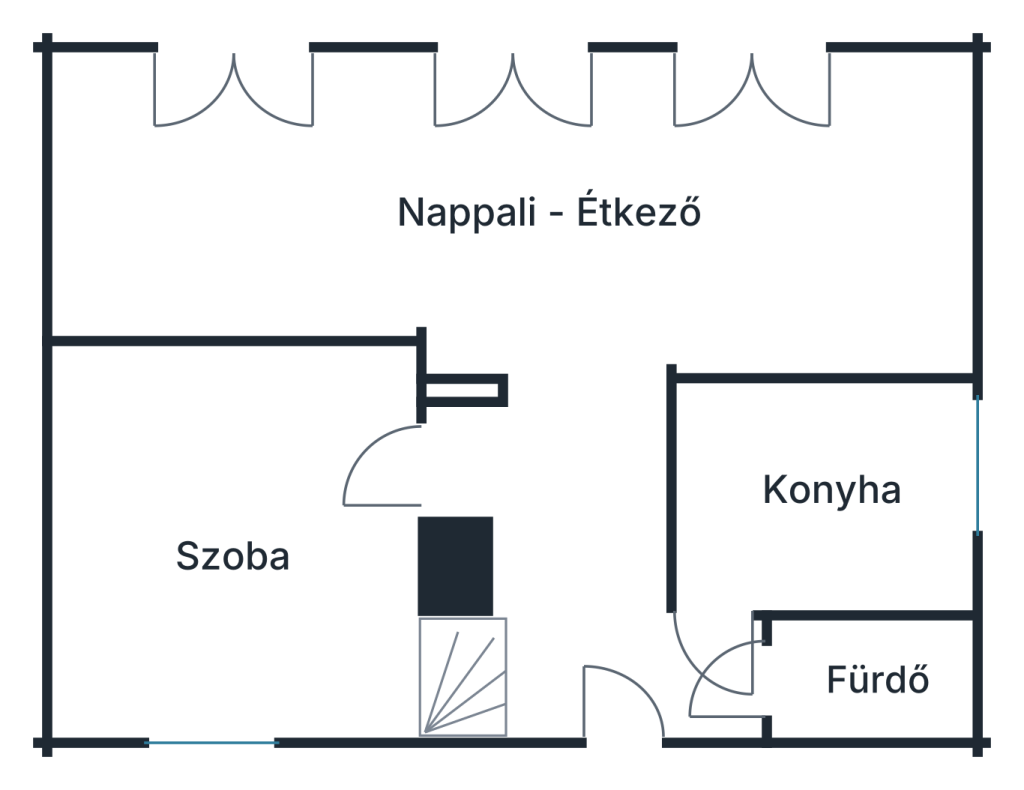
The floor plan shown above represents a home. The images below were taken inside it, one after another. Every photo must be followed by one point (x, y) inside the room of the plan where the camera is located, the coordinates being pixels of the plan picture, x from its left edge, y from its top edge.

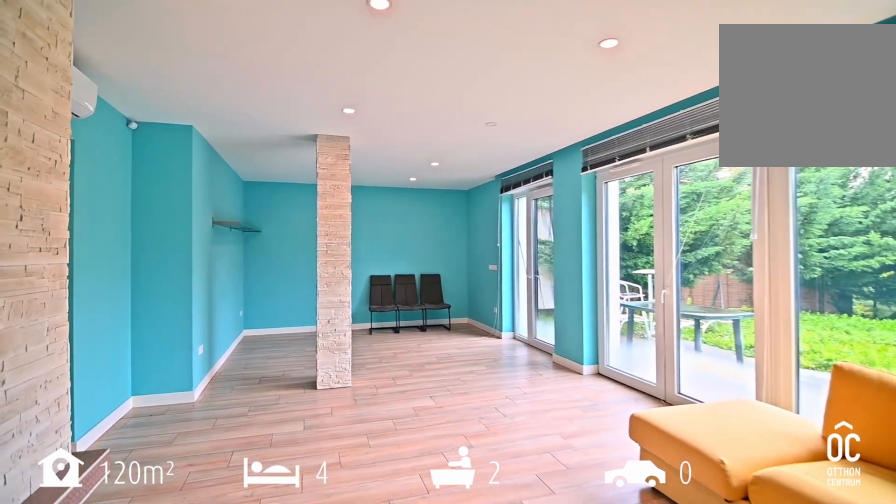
(543, 214)
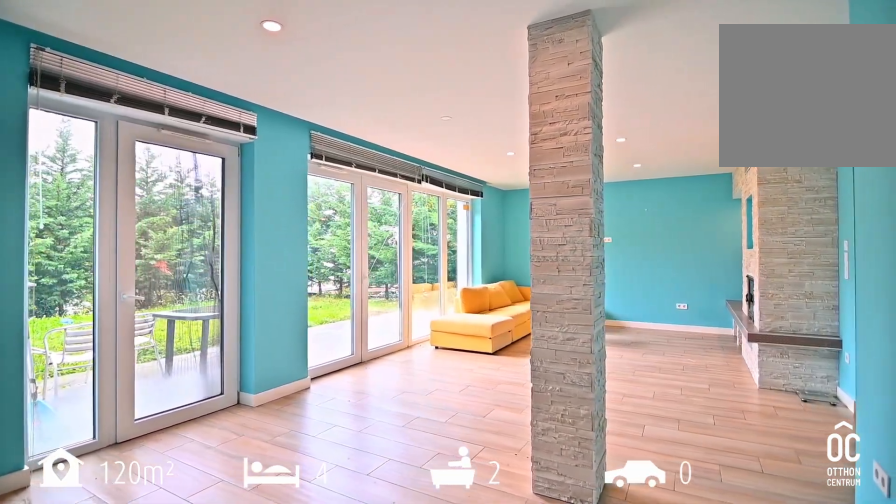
(543, 214)
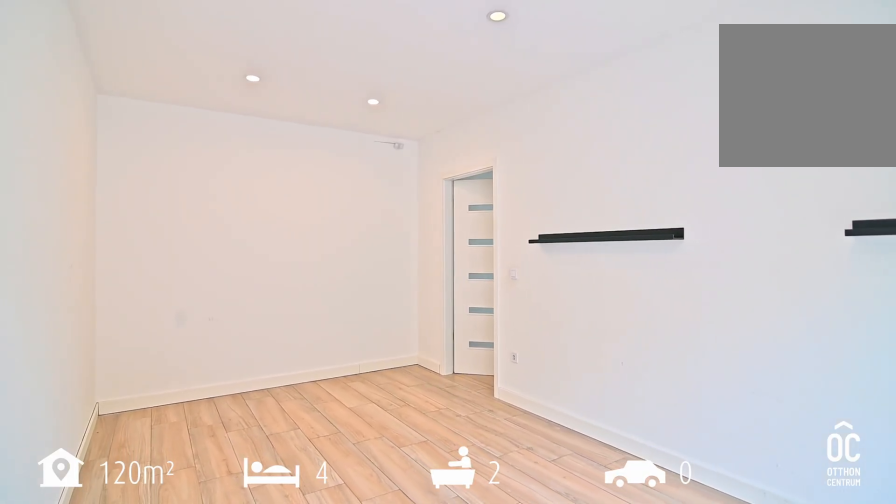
(231, 546)
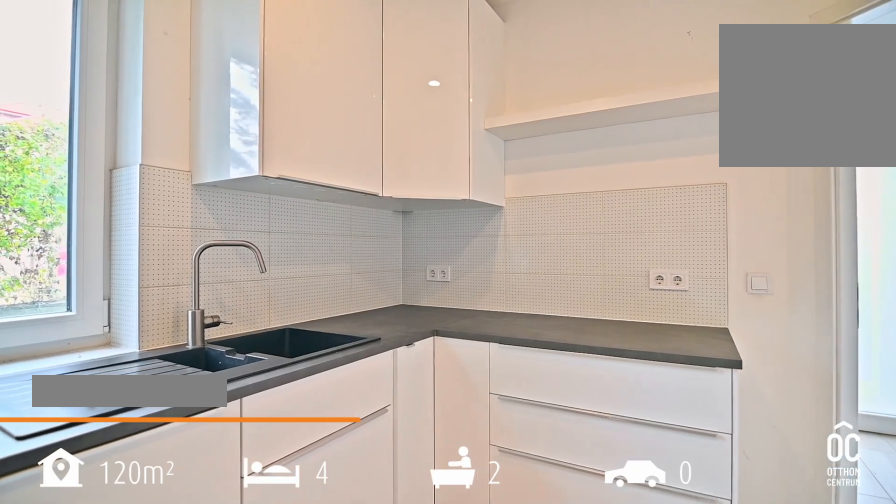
(827, 496)
